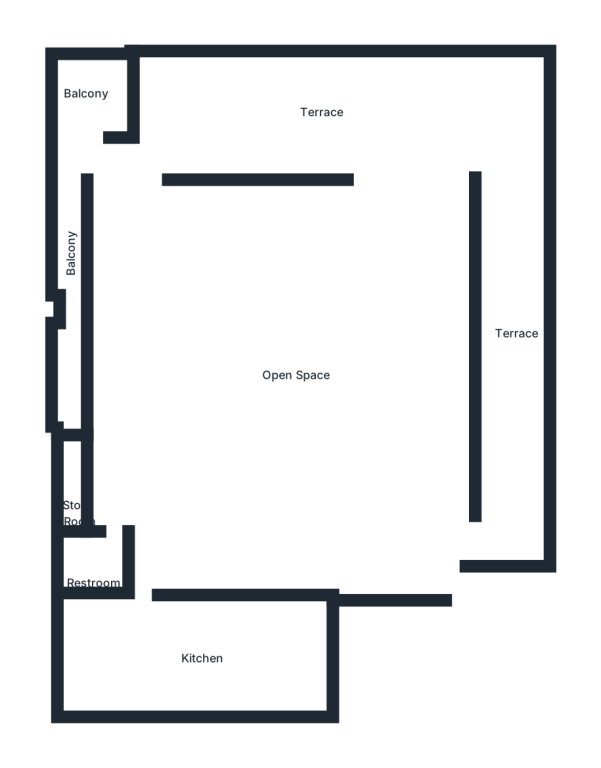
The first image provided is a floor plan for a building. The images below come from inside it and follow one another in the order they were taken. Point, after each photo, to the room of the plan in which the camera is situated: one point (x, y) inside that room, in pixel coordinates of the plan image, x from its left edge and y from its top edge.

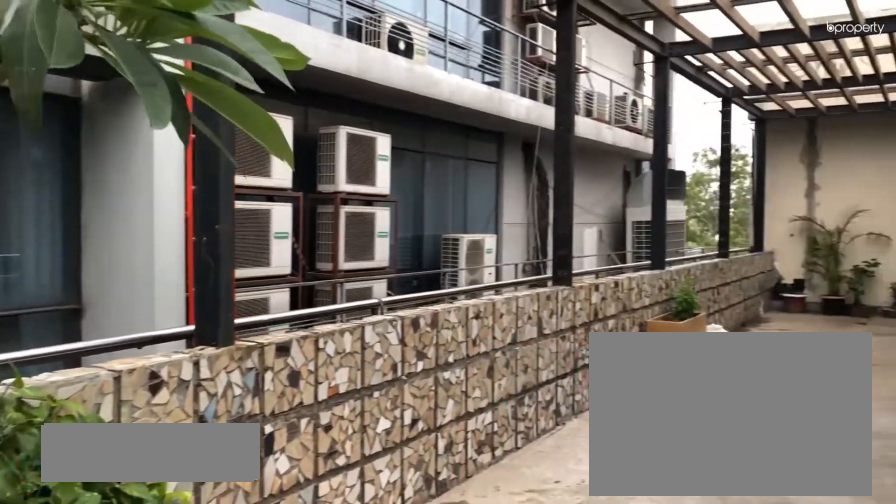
(502, 132)
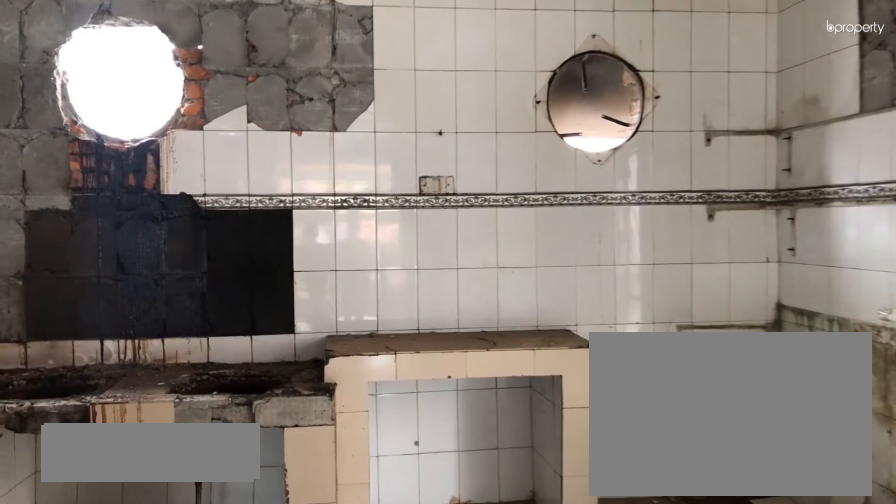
(166, 650)
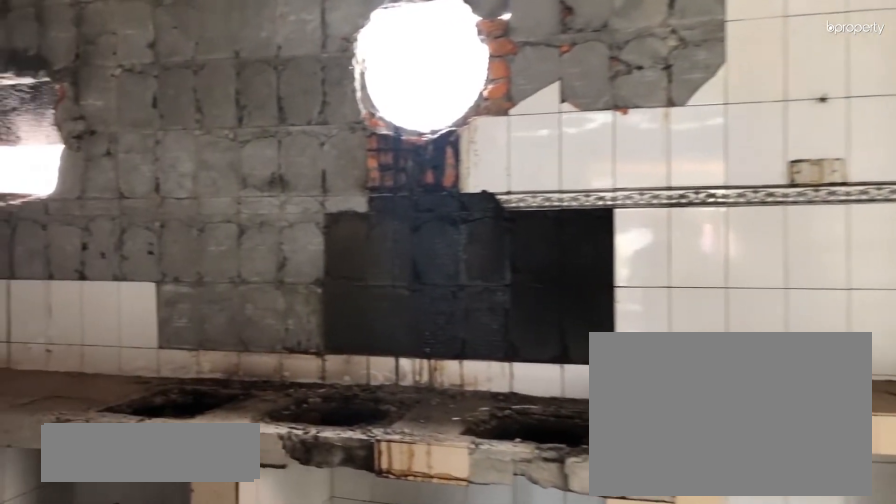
(166, 650)
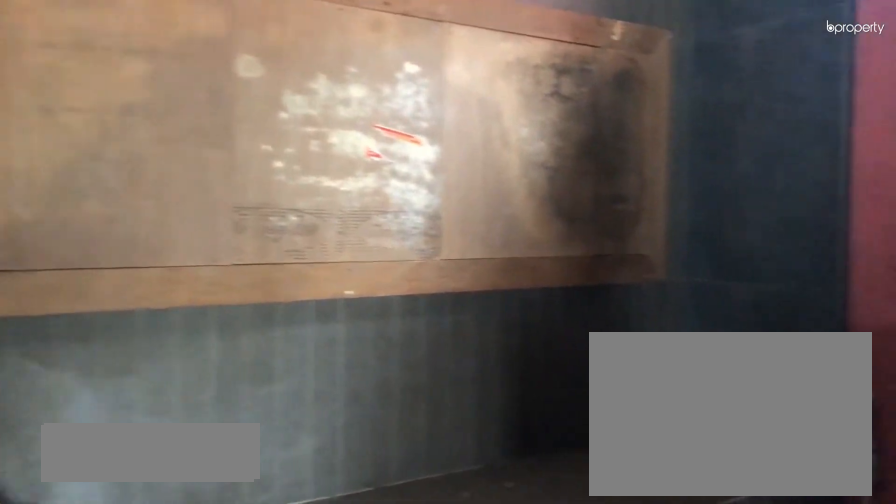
(95, 560)
